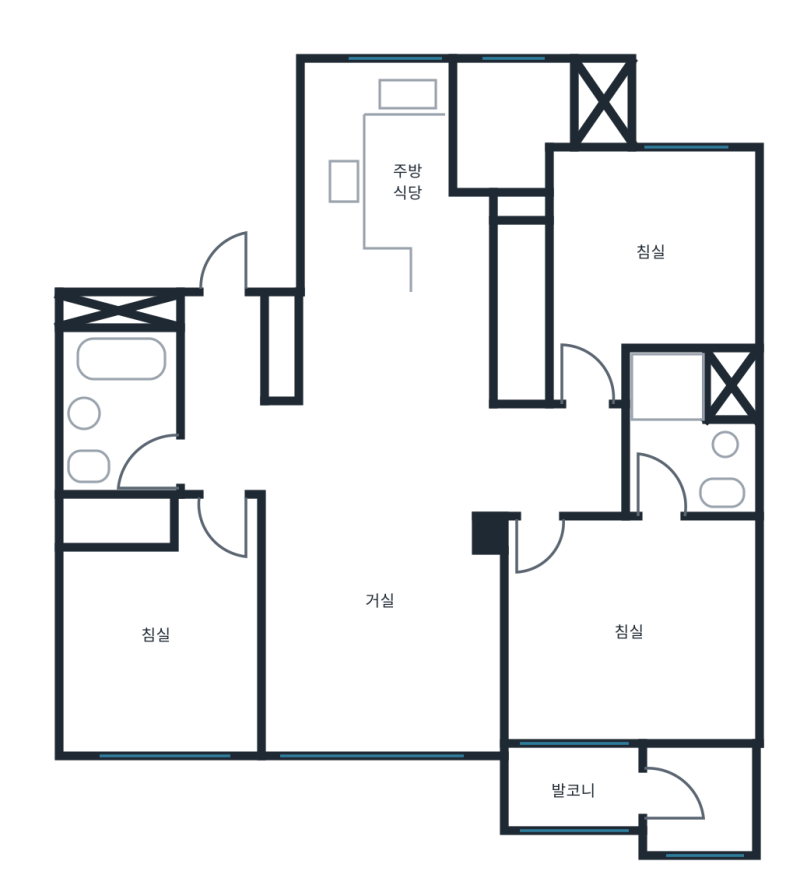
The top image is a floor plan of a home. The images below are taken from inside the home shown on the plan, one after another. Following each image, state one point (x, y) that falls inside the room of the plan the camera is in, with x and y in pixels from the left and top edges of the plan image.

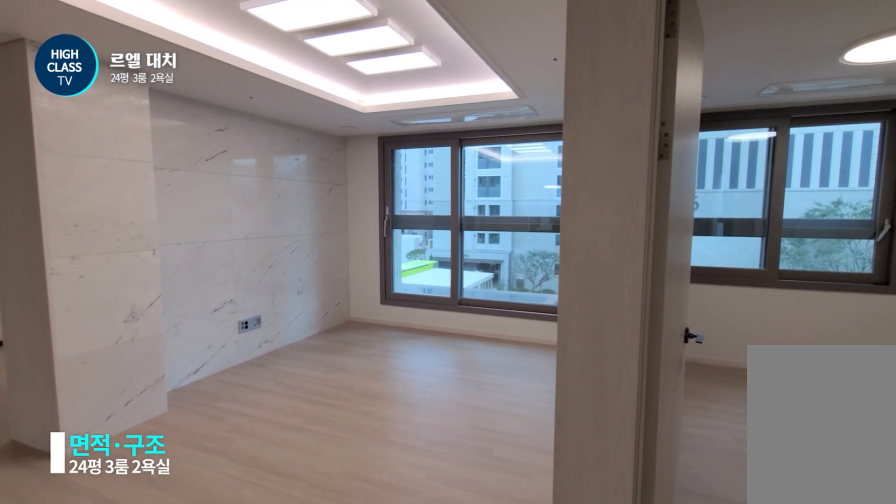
(244, 449)
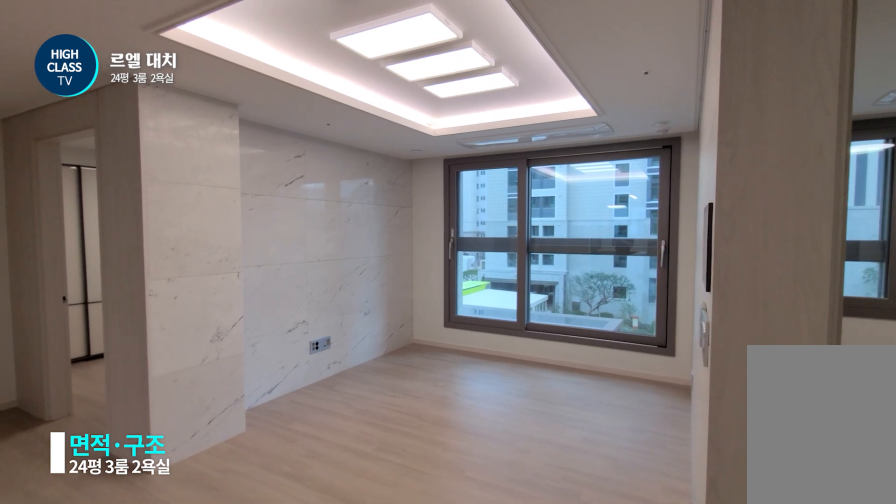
(244, 449)
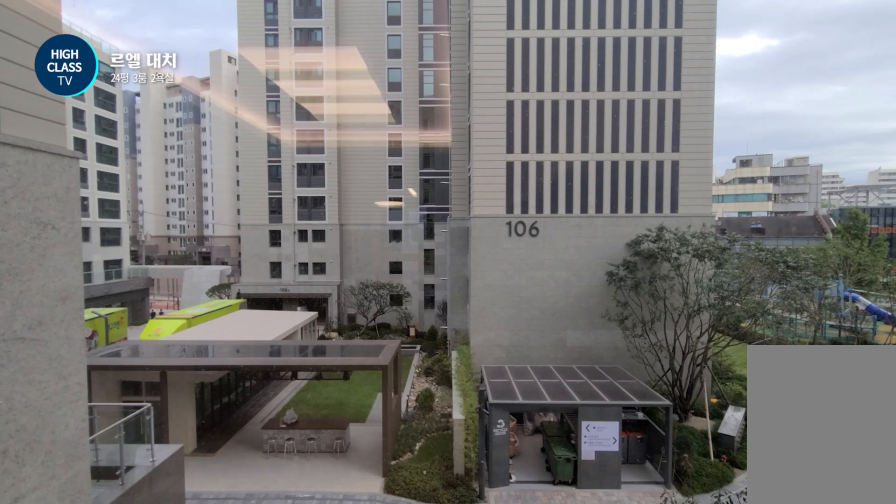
(381, 578)
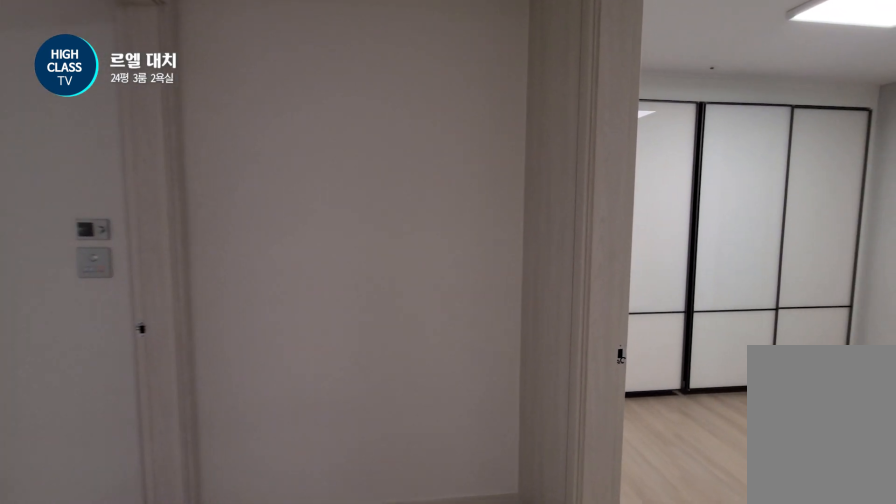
(563, 462)
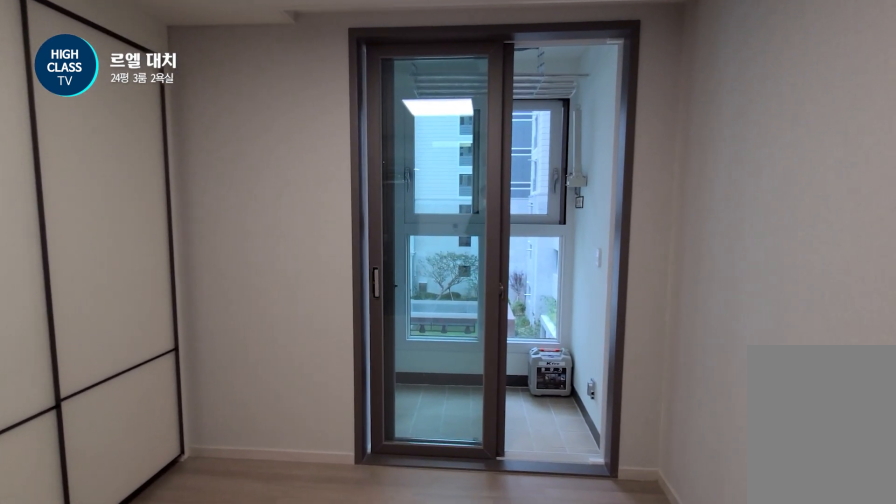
(619, 664)
